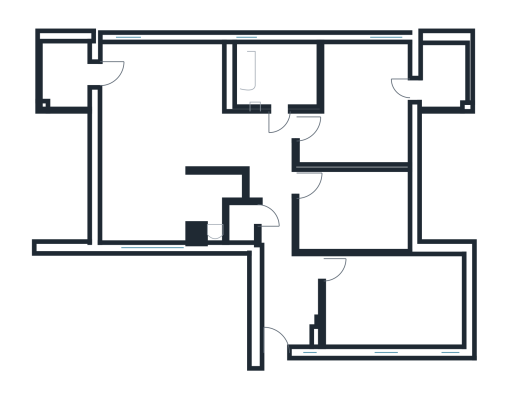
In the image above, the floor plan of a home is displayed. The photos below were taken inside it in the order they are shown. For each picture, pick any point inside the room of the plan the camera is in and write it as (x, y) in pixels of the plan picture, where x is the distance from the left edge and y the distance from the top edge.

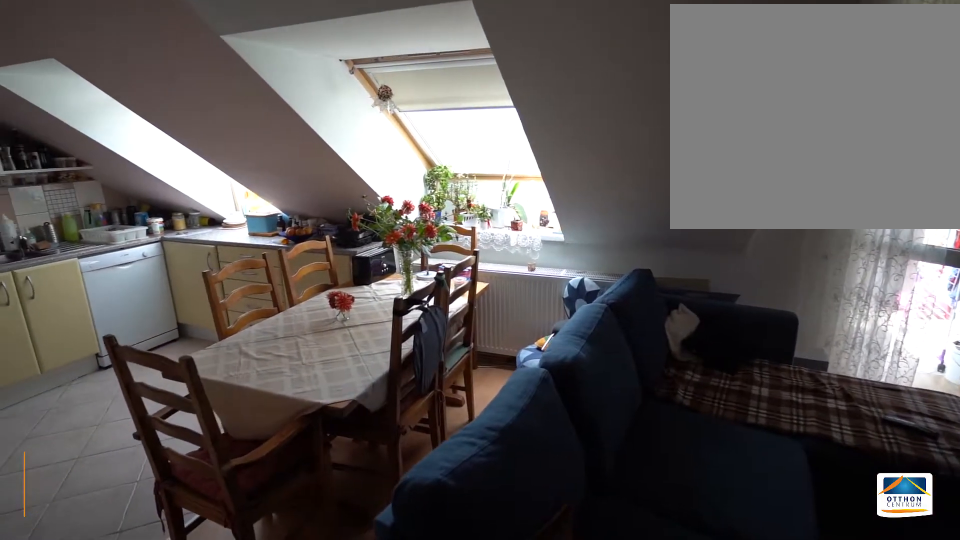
(168, 101)
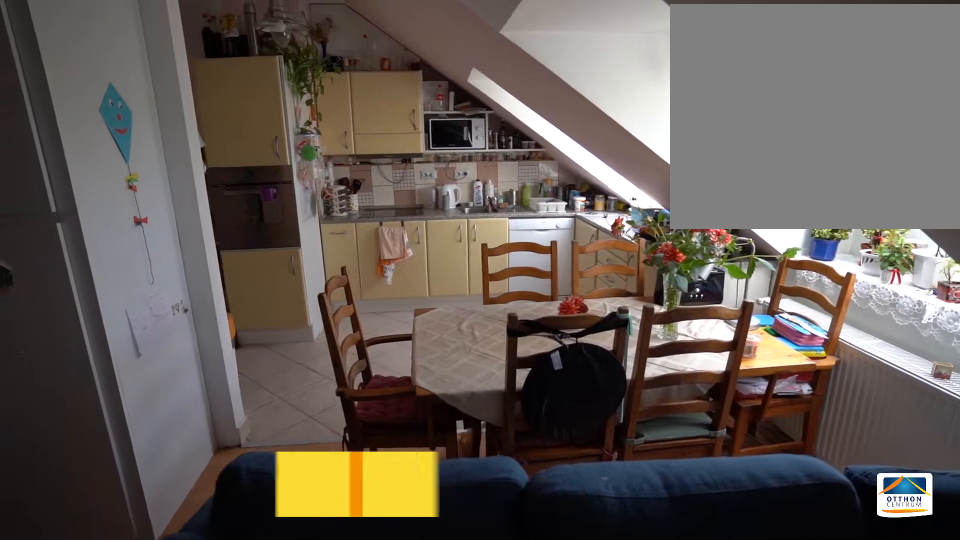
(168, 100)
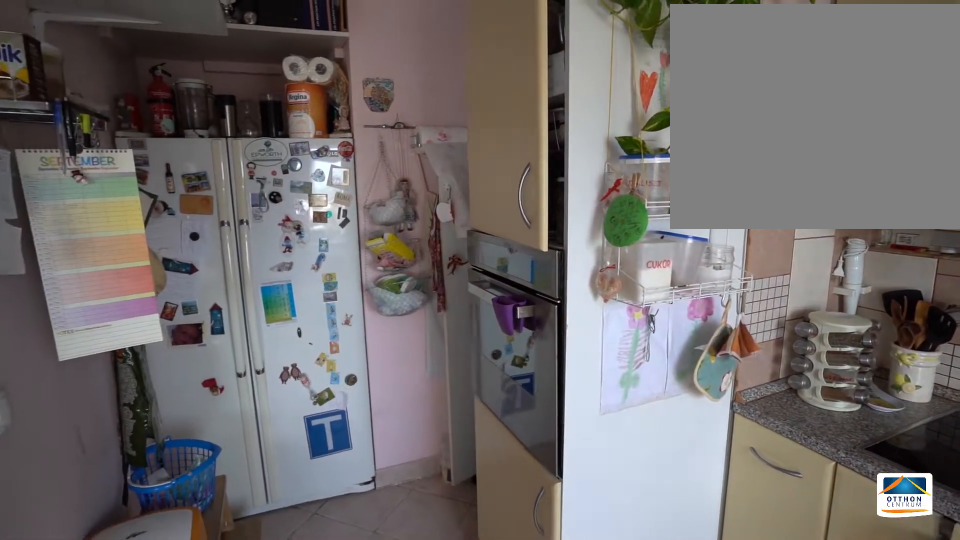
(152, 203)
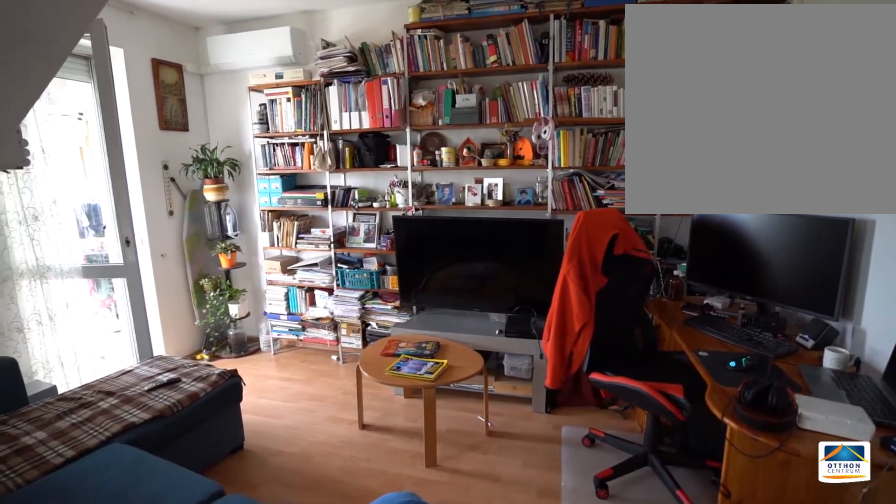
(166, 96)
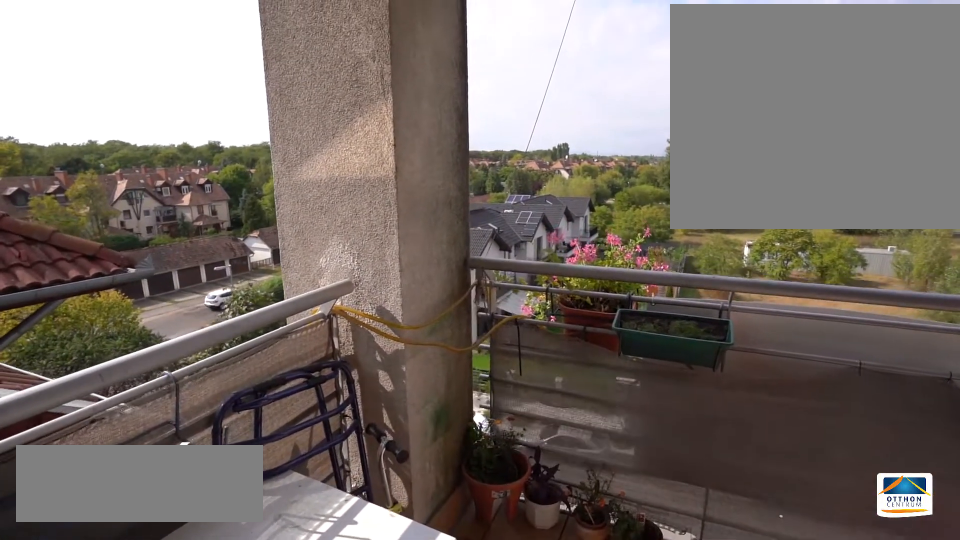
(63, 74)
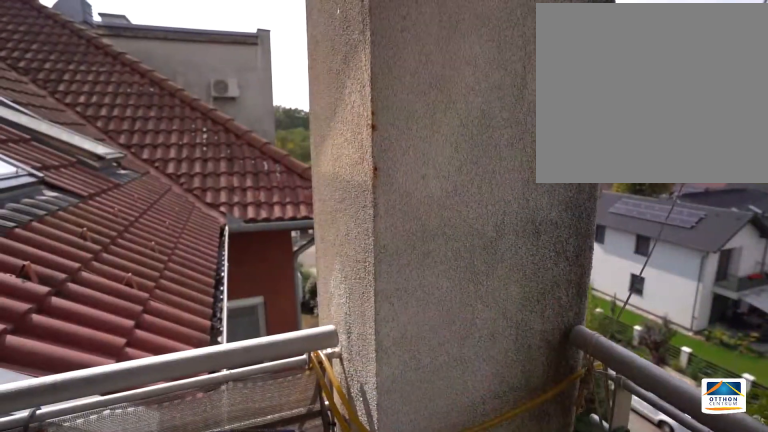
(63, 74)
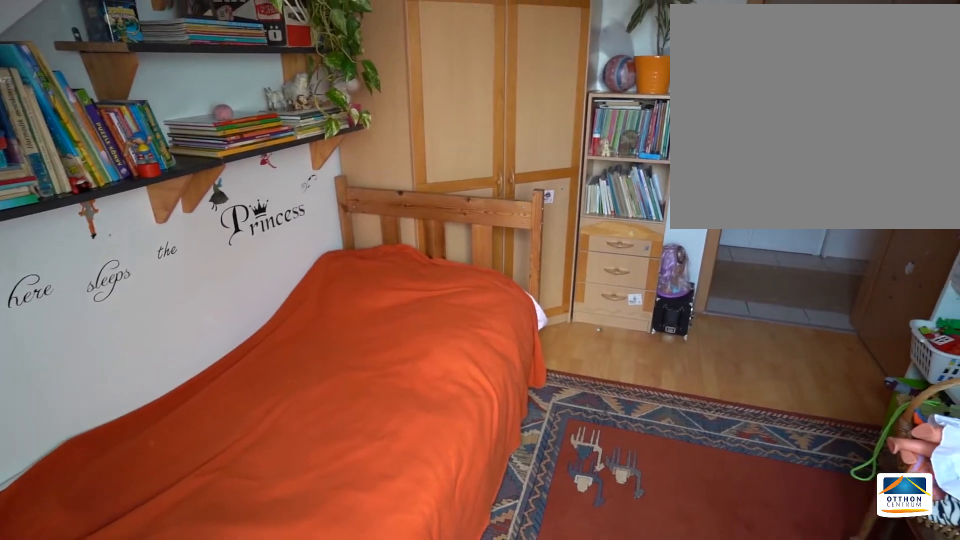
(358, 213)
